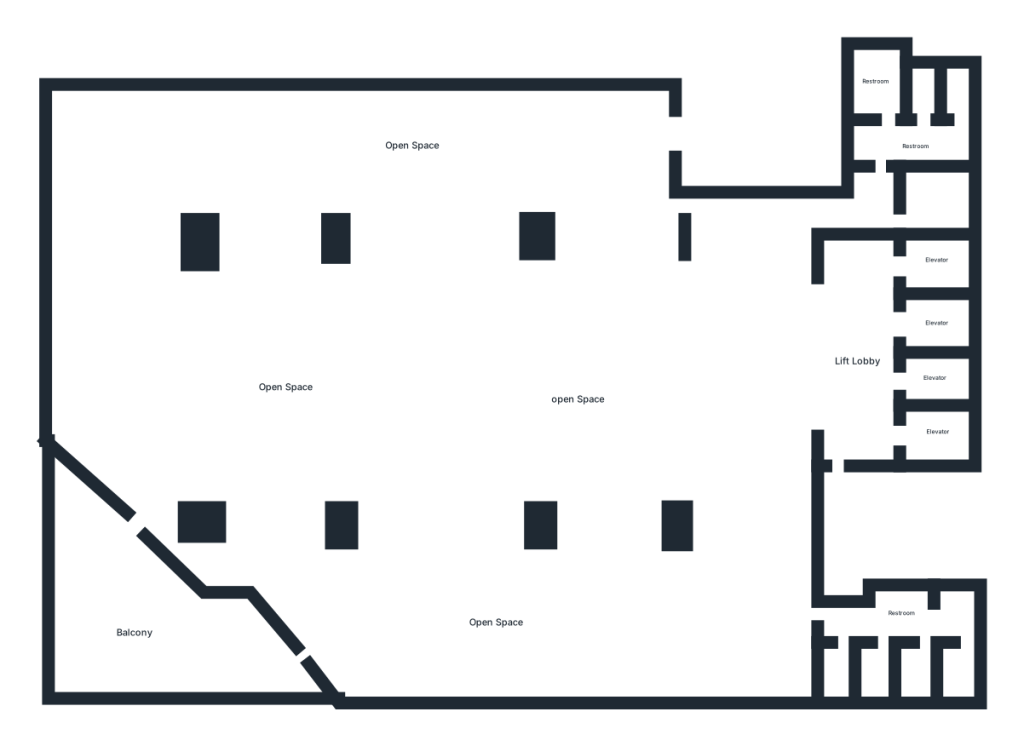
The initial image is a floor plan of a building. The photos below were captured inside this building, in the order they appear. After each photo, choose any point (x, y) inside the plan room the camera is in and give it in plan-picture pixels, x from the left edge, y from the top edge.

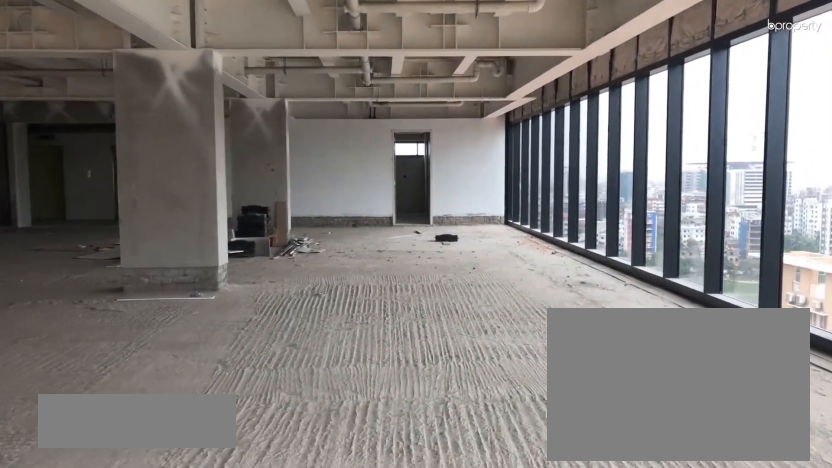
(474, 638)
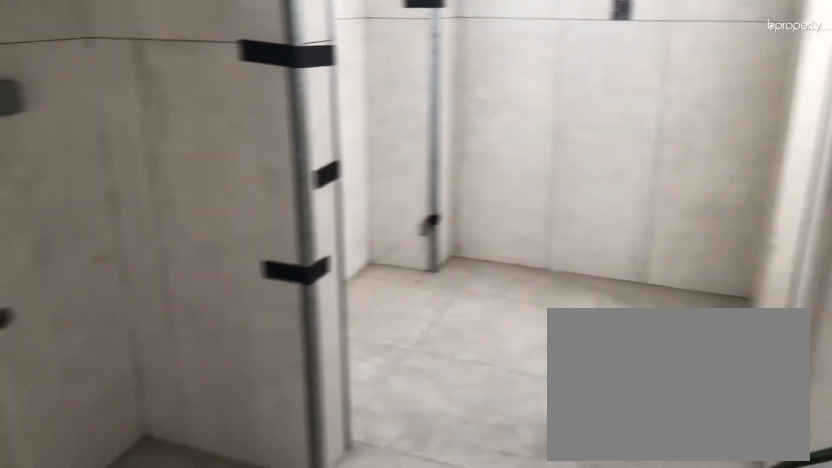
(900, 614)
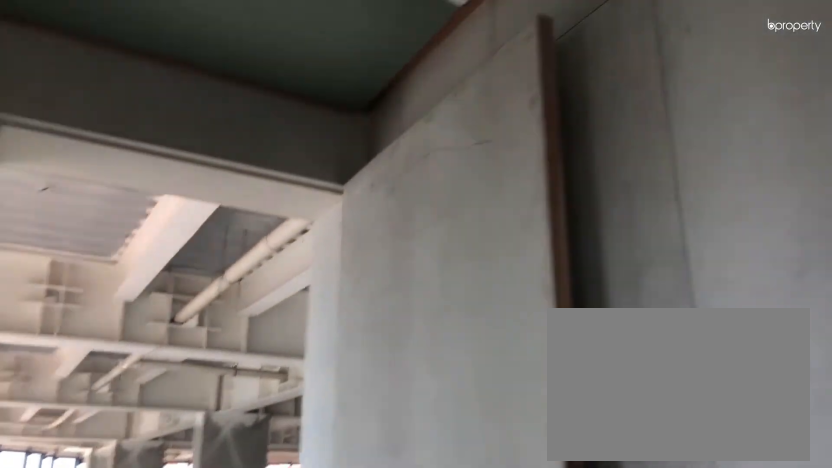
(900, 614)
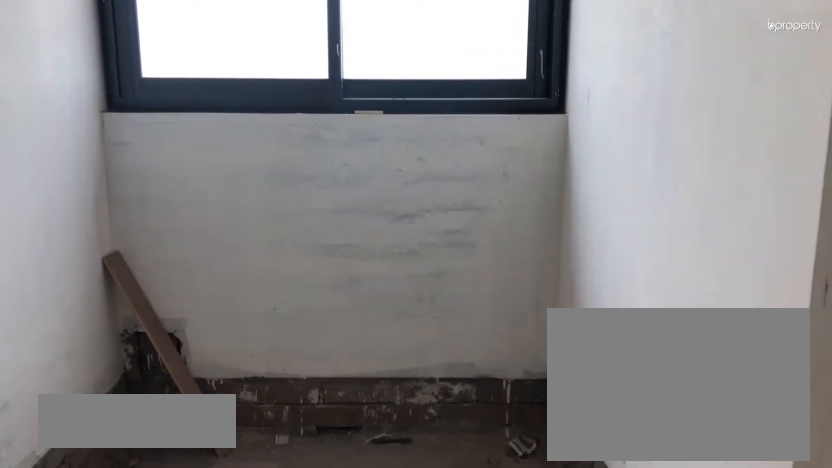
(933, 196)
